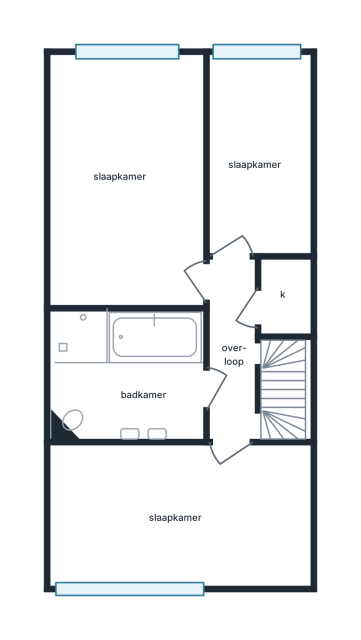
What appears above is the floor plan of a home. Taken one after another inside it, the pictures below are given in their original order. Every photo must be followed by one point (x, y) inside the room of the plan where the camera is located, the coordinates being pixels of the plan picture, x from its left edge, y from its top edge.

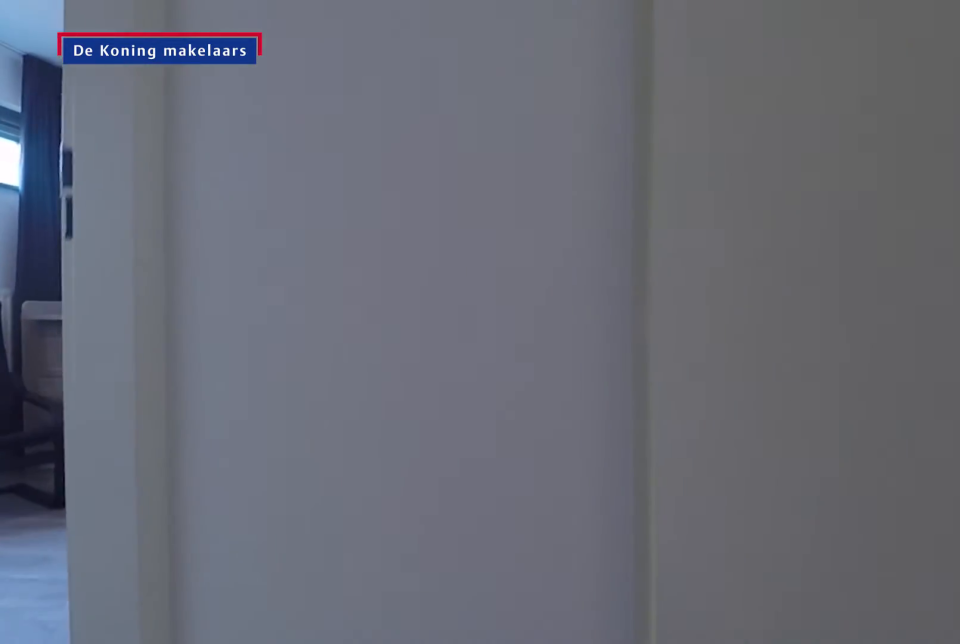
(235, 366)
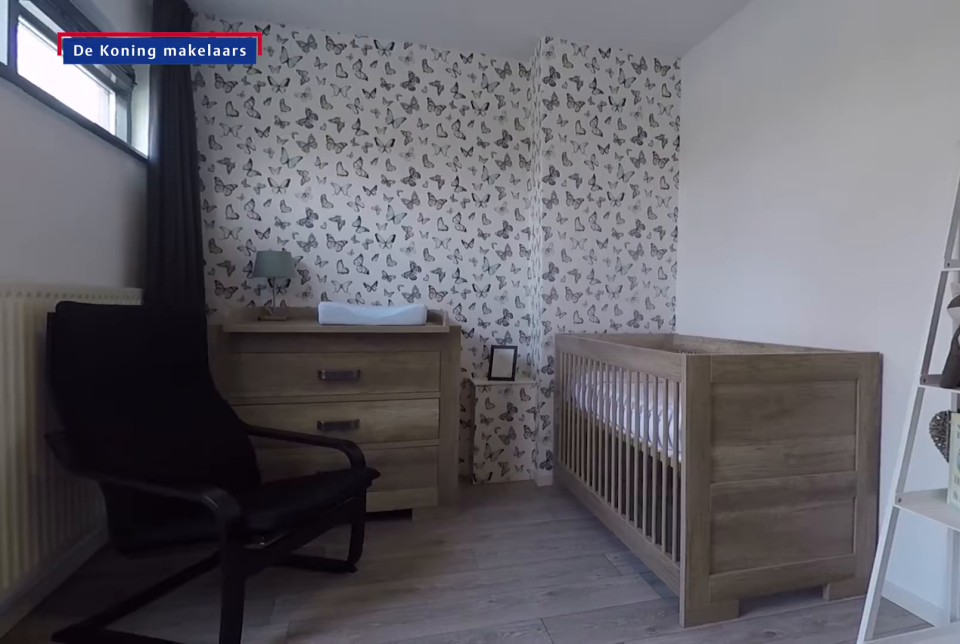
(181, 513)
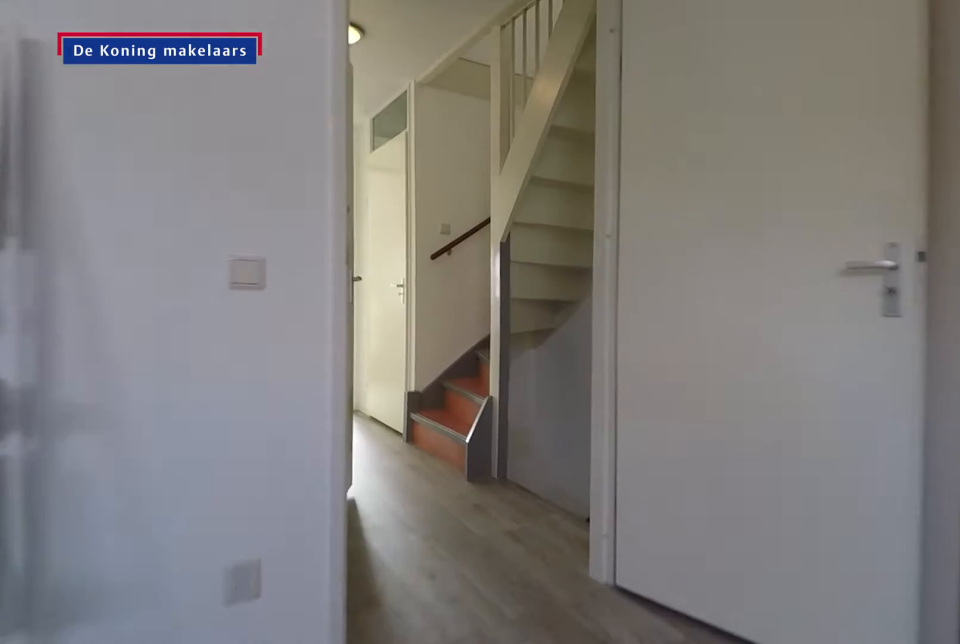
(181, 513)
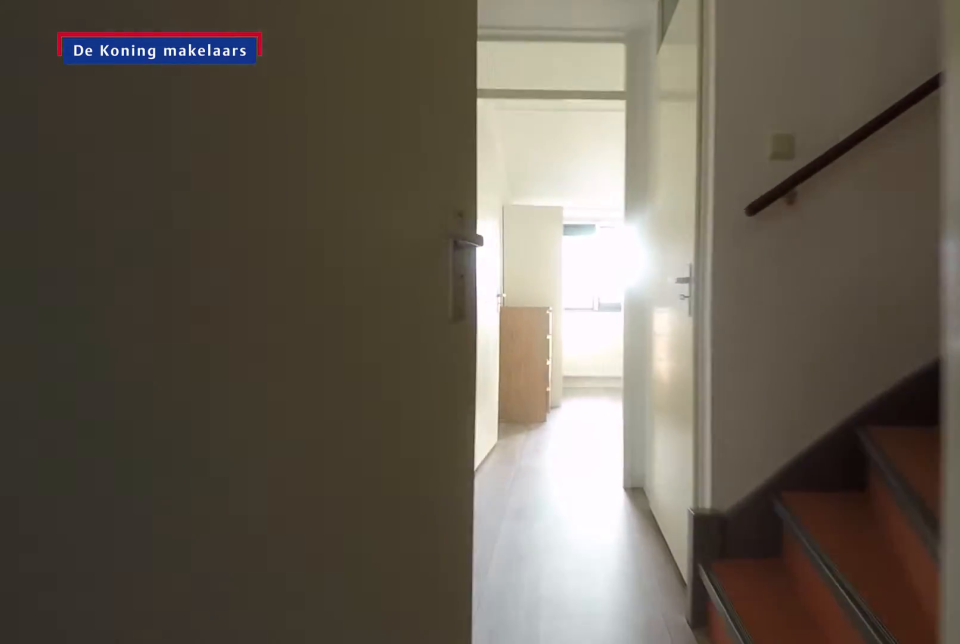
(235, 366)
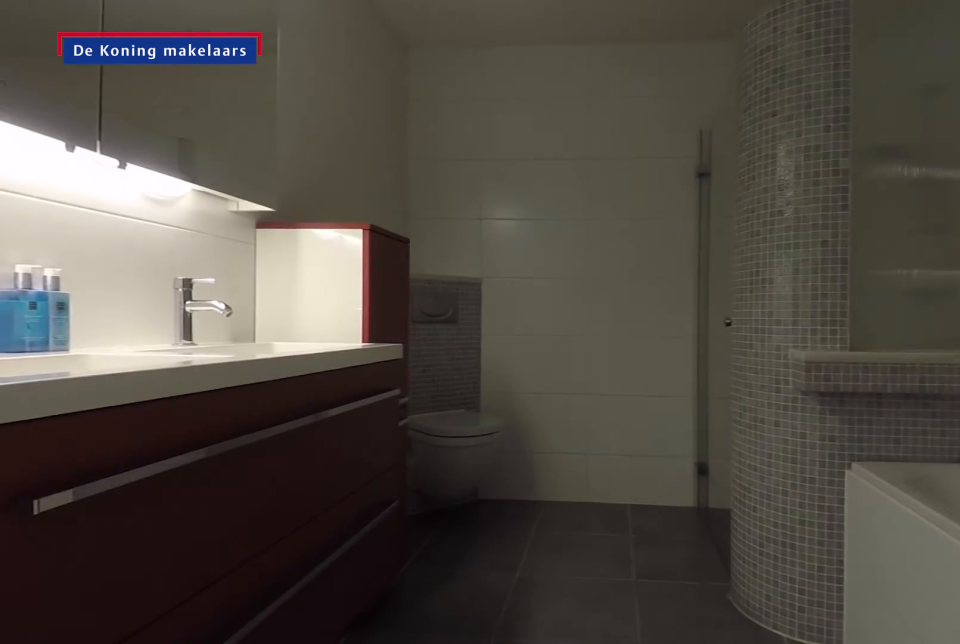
(129, 384)
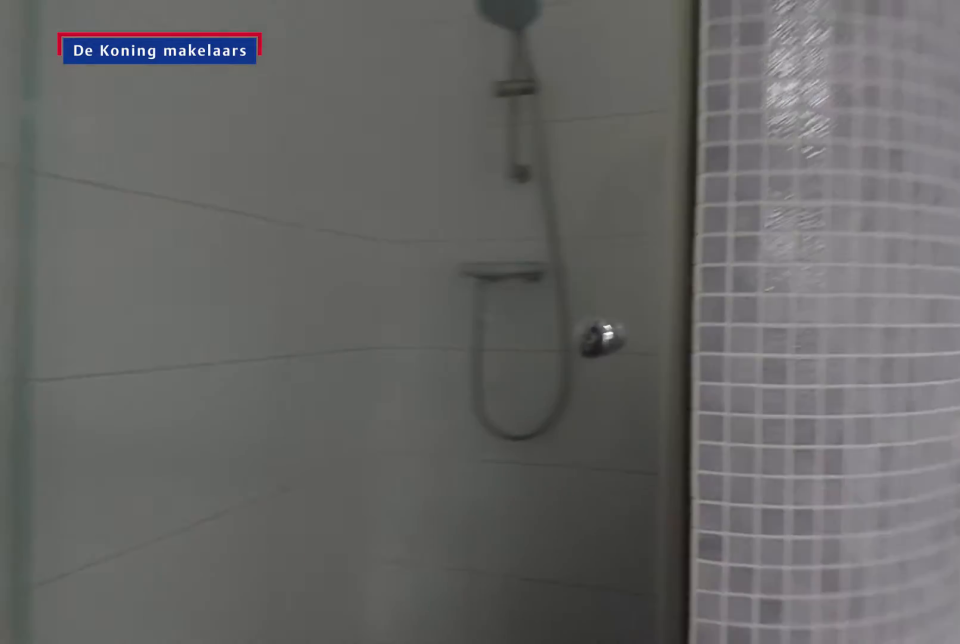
(129, 384)
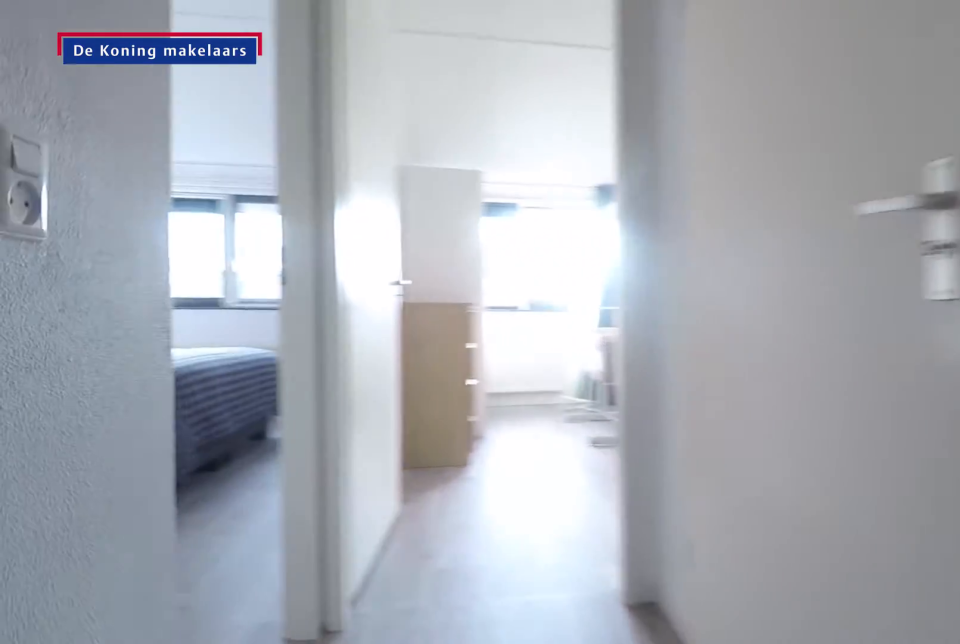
(235, 366)
